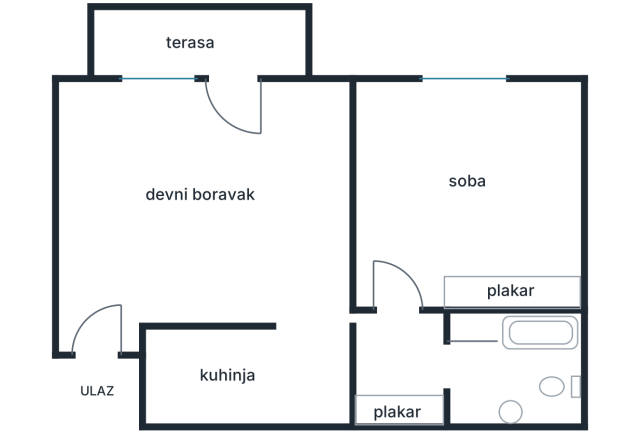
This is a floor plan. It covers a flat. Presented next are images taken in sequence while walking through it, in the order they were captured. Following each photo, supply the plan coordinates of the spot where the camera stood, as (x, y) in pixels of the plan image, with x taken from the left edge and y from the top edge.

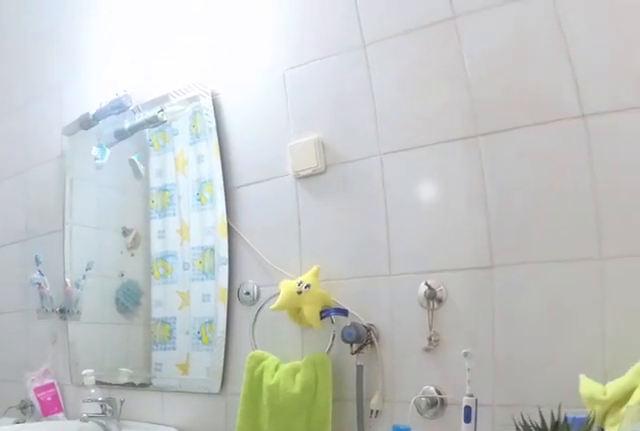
(425, 322)
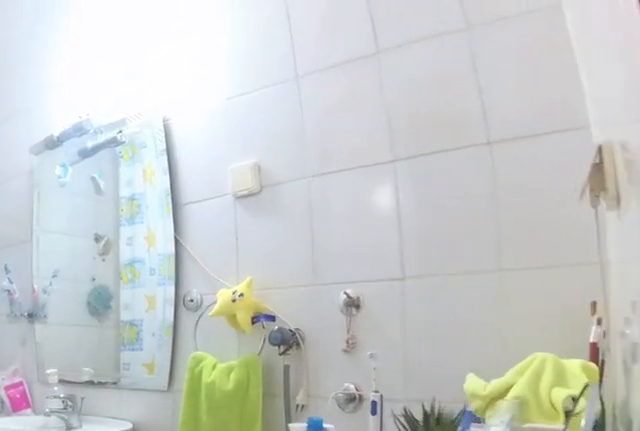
(414, 317)
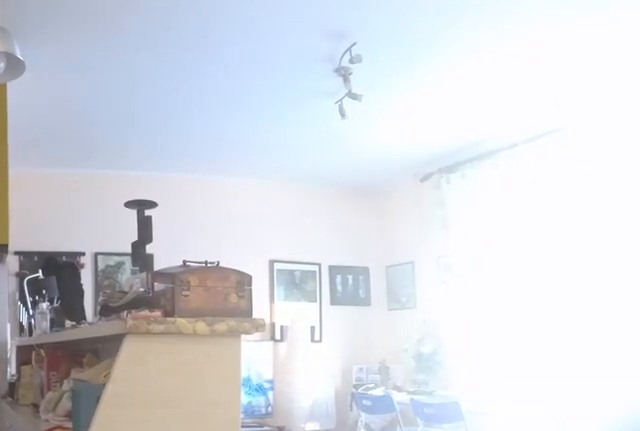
(330, 350)
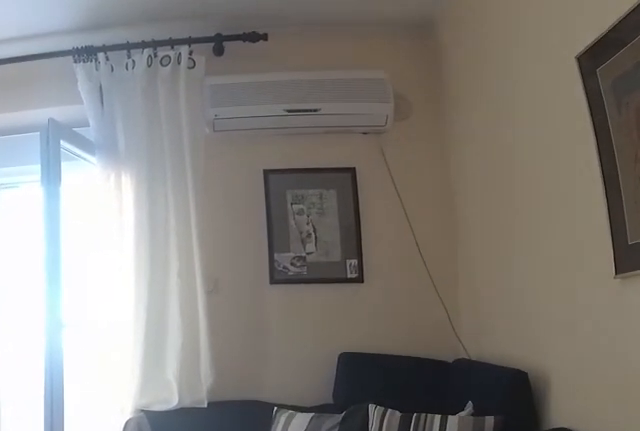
(247, 253)
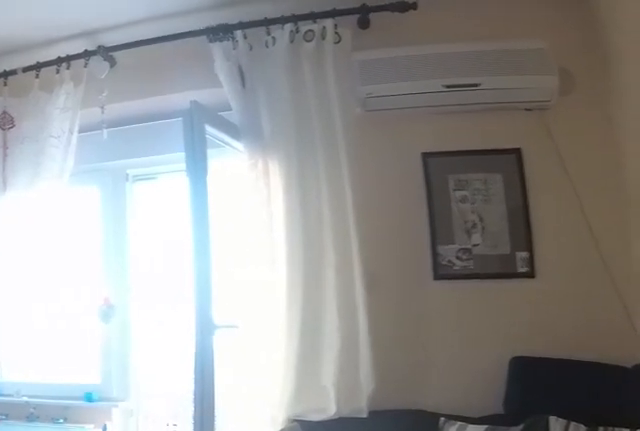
(250, 251)
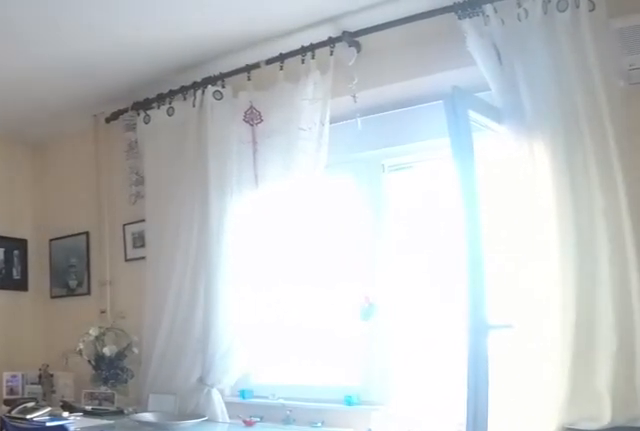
(253, 247)
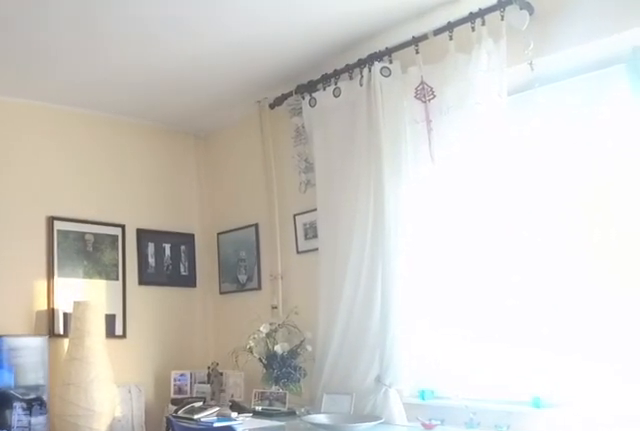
(253, 242)
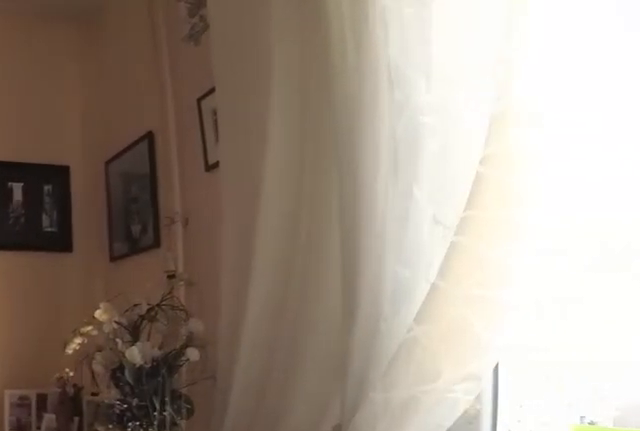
(251, 118)
